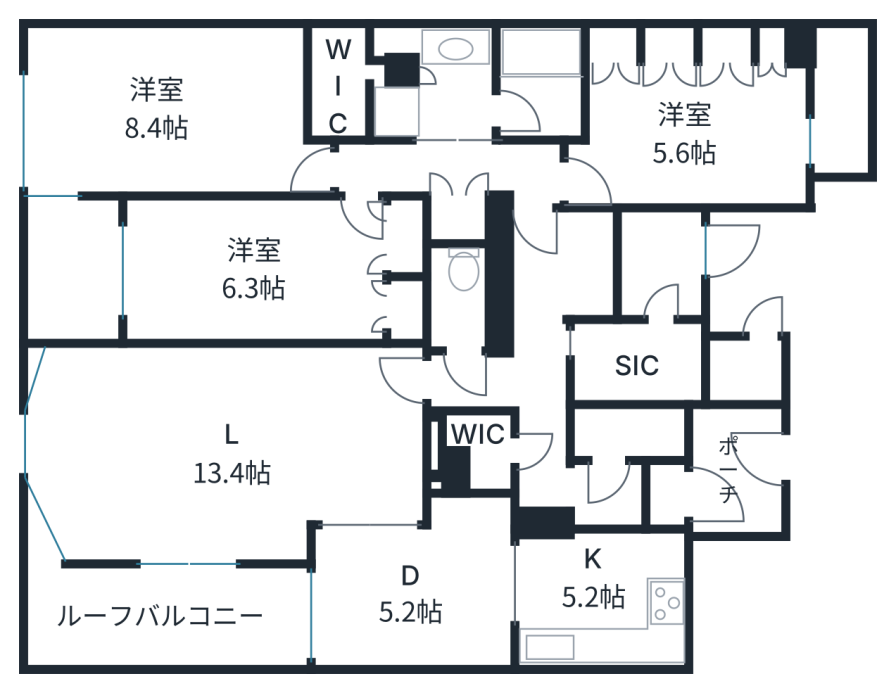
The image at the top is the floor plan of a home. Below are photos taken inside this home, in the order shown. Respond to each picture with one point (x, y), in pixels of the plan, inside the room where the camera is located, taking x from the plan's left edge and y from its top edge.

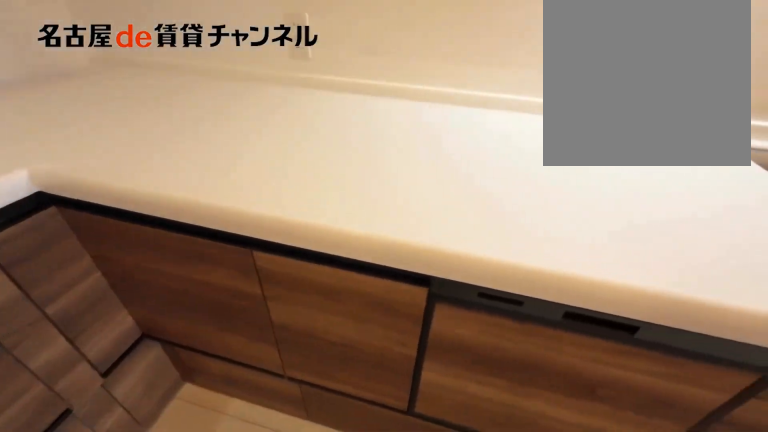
(602, 598)
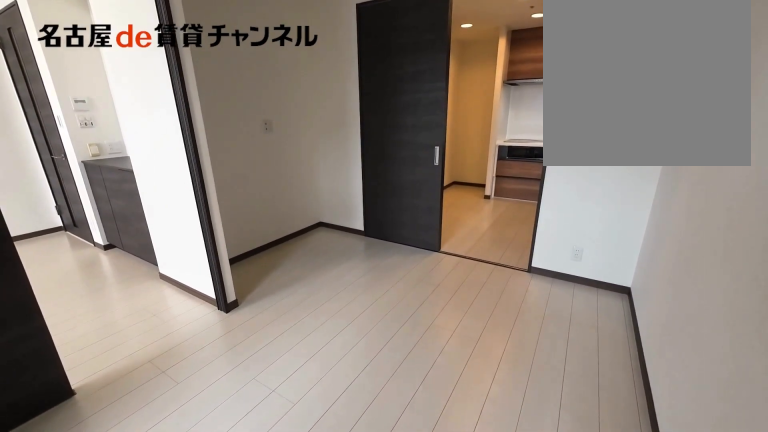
(417, 589)
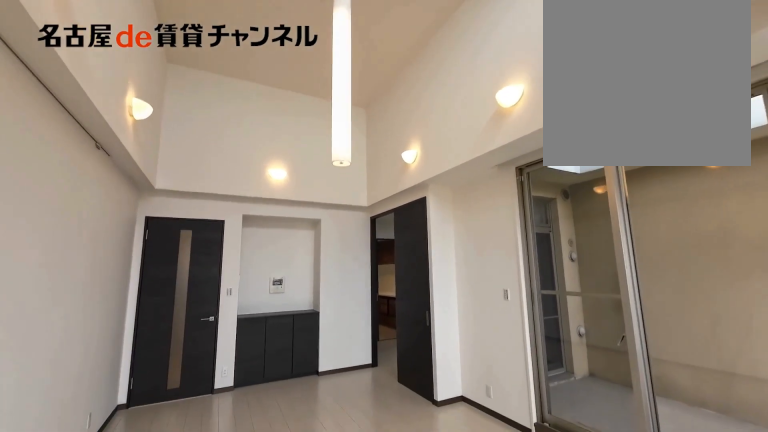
(224, 447)
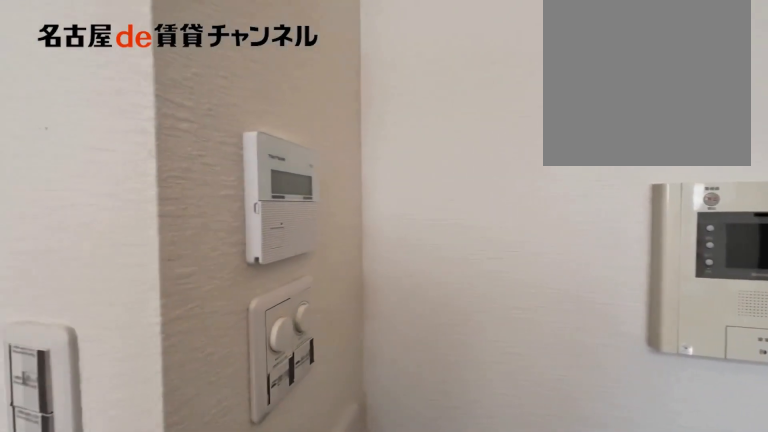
(224, 447)
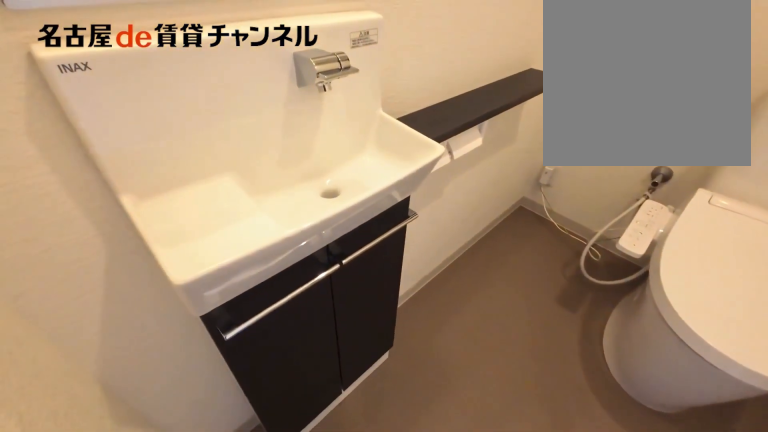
(457, 299)
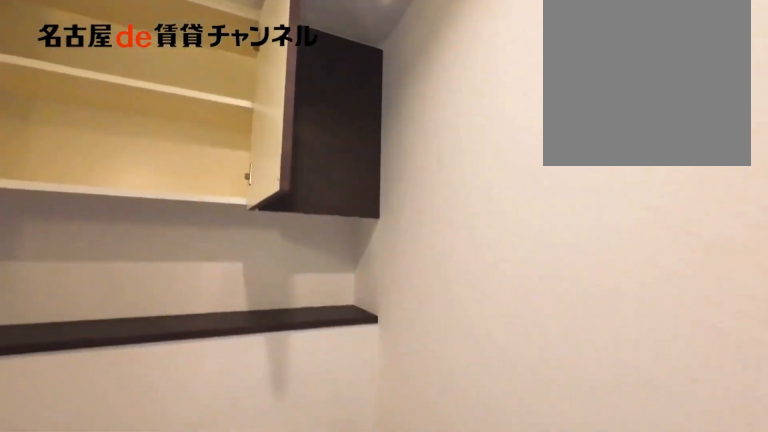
(457, 299)
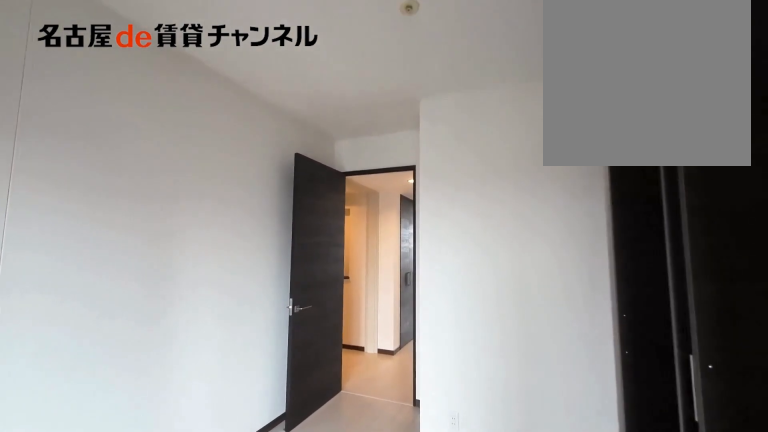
(691, 134)
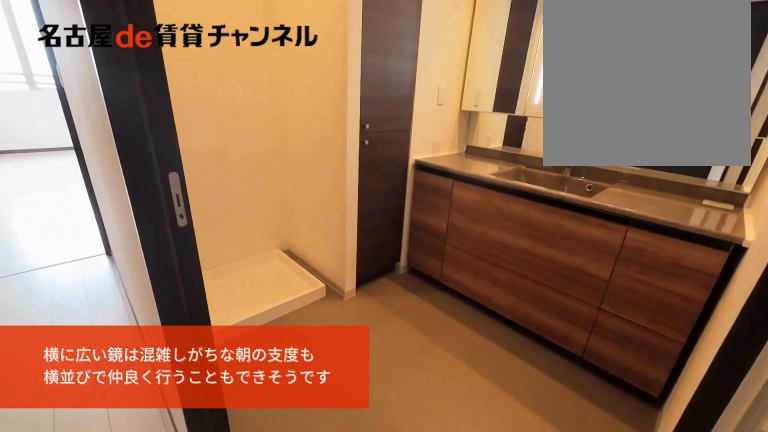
(441, 89)
